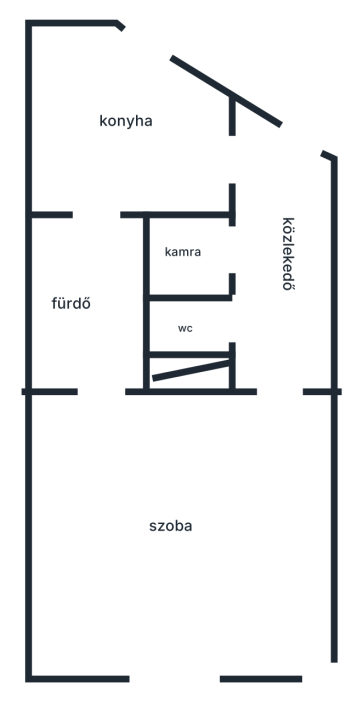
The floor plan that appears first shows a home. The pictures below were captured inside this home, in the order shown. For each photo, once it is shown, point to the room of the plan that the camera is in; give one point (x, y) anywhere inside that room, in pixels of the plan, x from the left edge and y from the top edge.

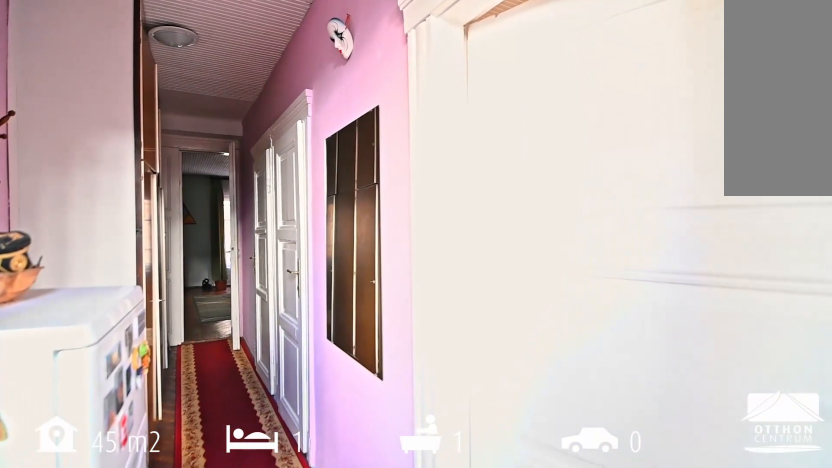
(288, 194)
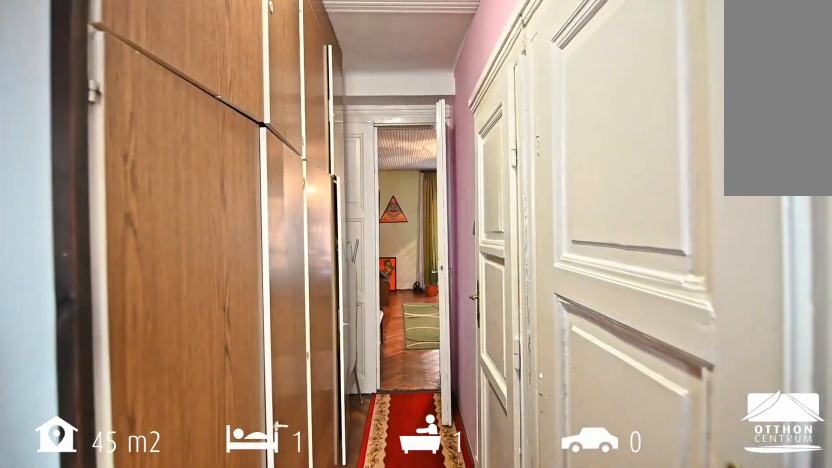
(288, 194)
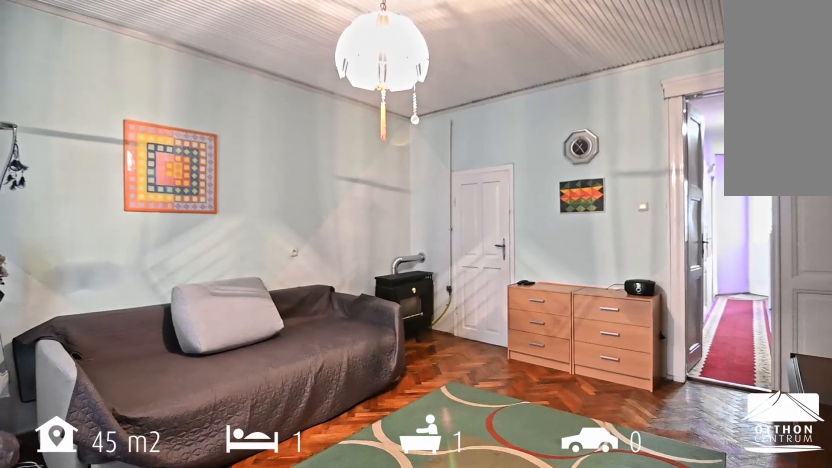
(173, 506)
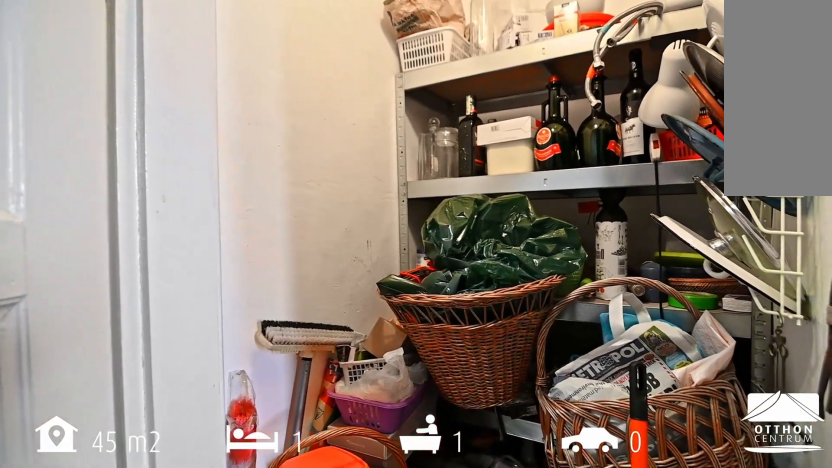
(195, 248)
